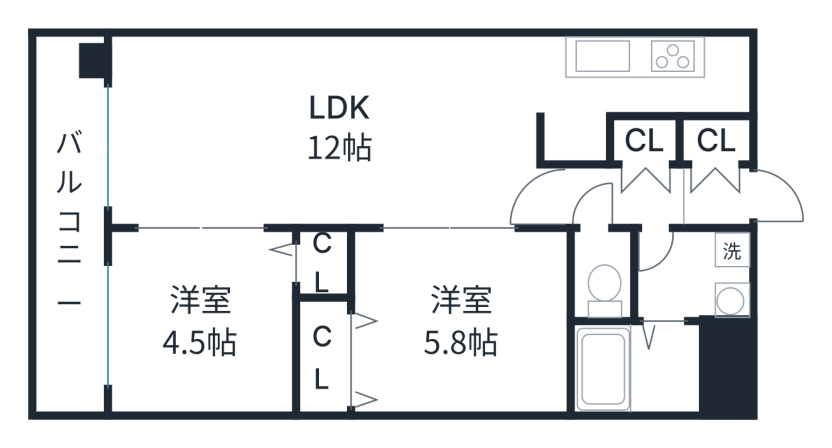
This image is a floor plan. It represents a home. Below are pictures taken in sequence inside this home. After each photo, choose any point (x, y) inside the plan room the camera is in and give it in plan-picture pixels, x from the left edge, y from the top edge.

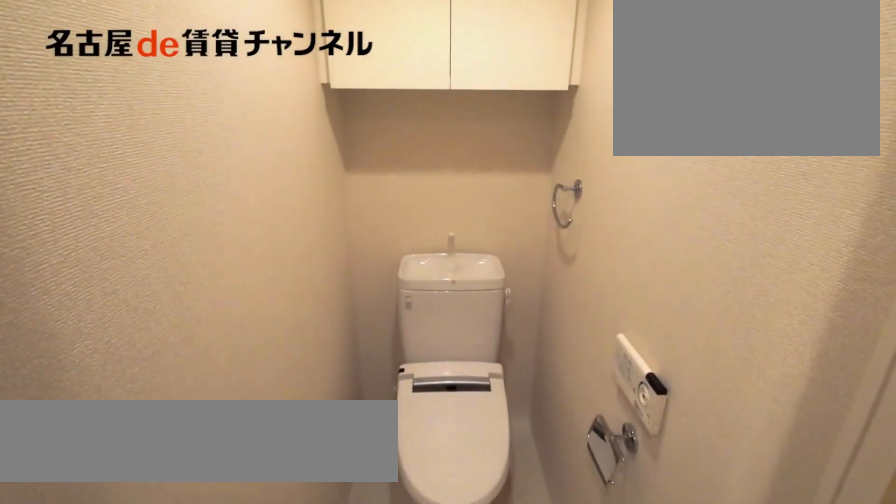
(602, 274)
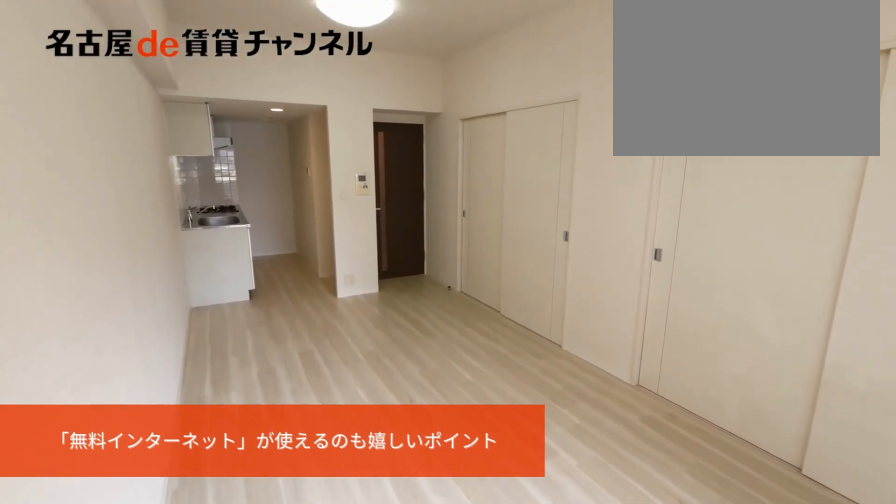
(335, 130)
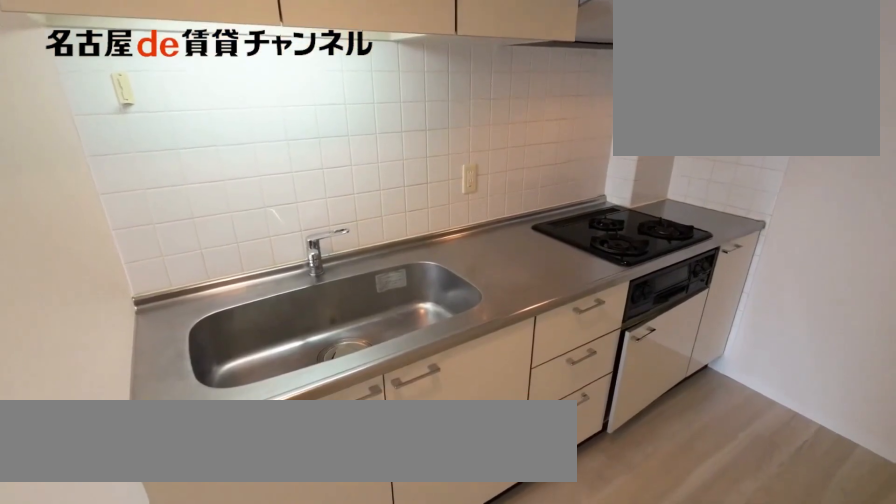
(646, 75)
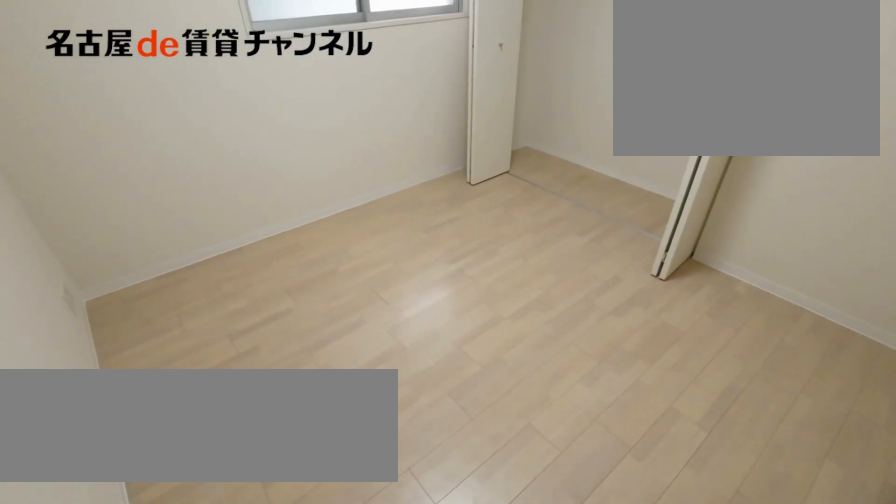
(441, 322)
